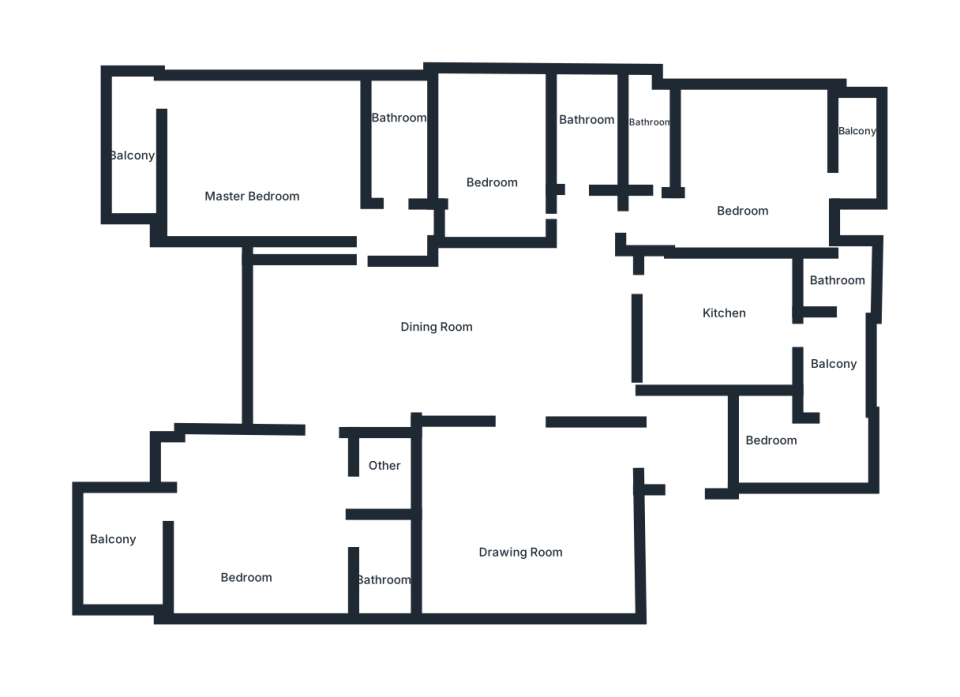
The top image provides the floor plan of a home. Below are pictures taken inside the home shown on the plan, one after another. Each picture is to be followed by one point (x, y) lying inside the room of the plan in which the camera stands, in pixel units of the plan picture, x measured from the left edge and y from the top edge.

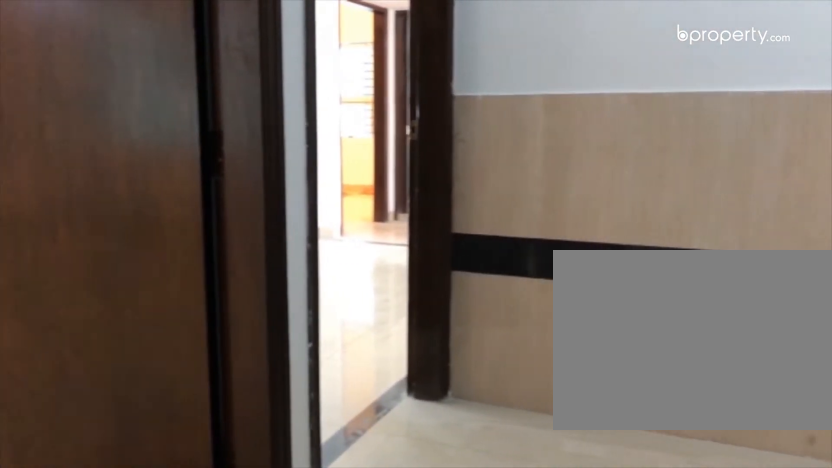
(680, 443)
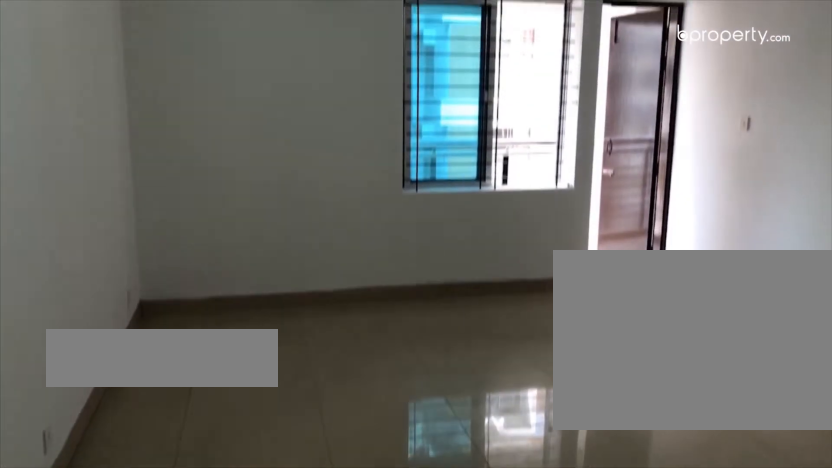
(257, 160)
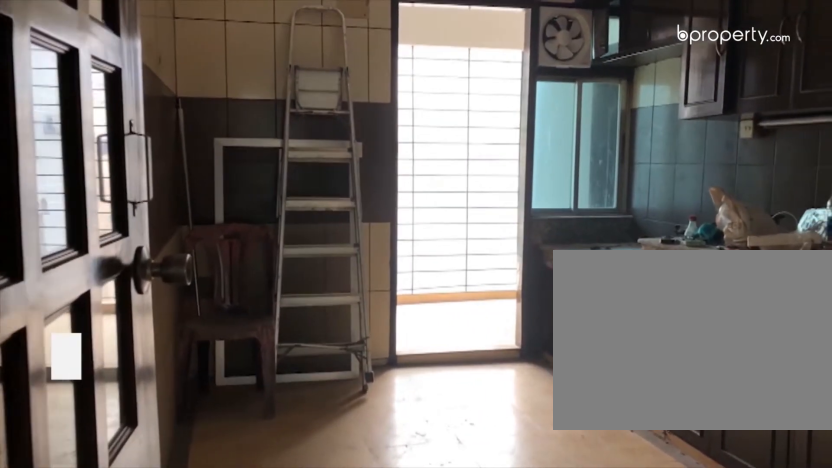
(723, 311)
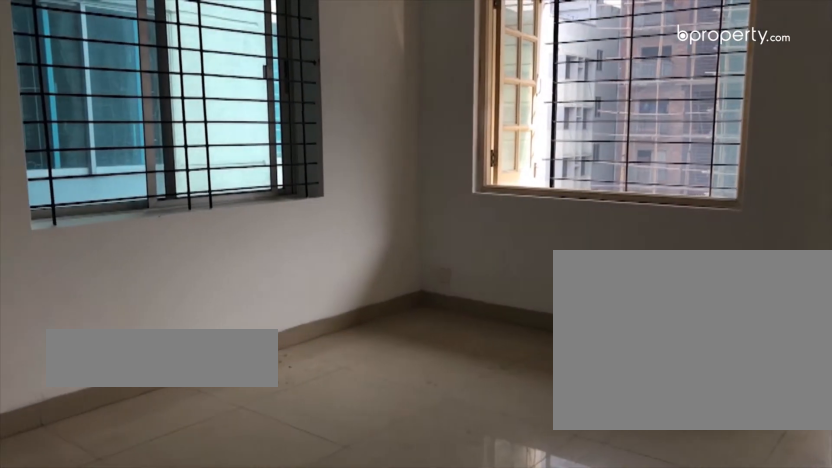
(744, 168)
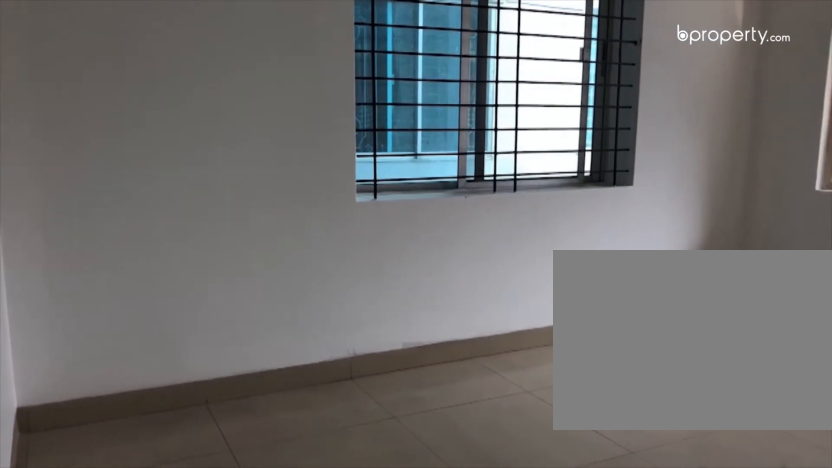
(744, 168)
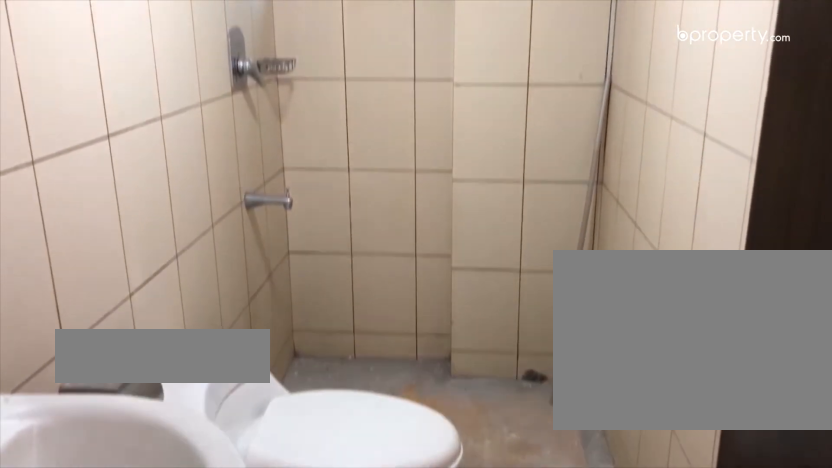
(652, 144)
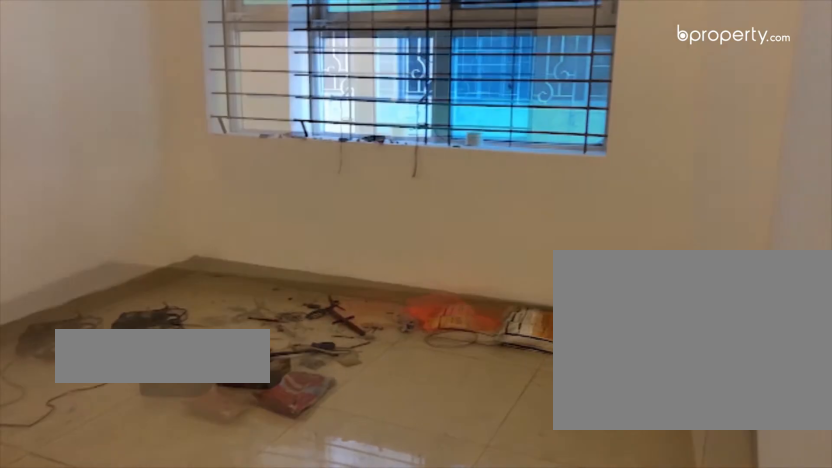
(492, 172)
